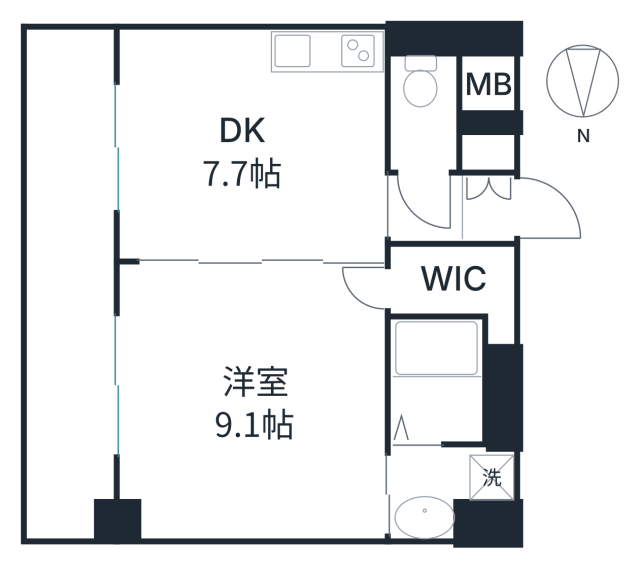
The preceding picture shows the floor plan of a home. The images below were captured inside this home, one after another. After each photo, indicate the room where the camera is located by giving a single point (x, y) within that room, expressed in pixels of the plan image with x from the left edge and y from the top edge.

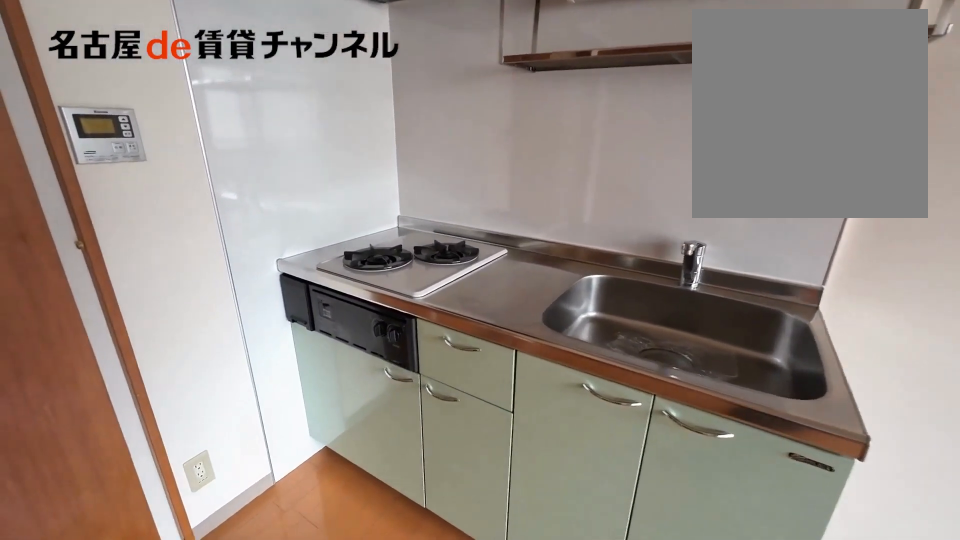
(327, 53)
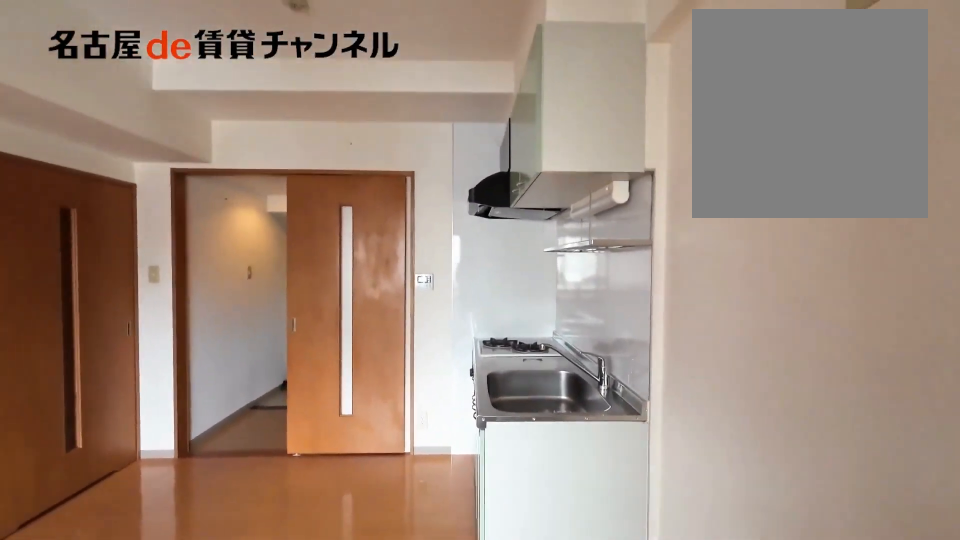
(252, 143)
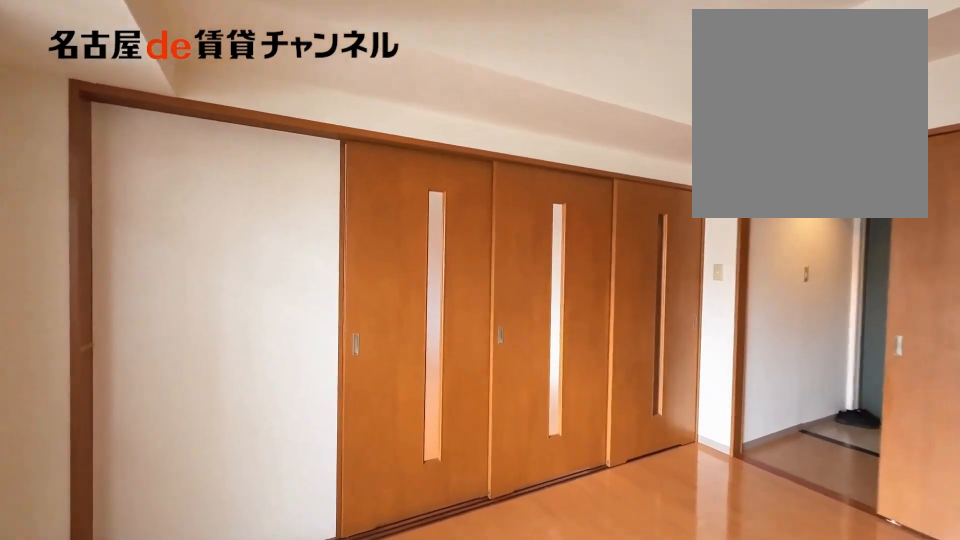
(252, 143)
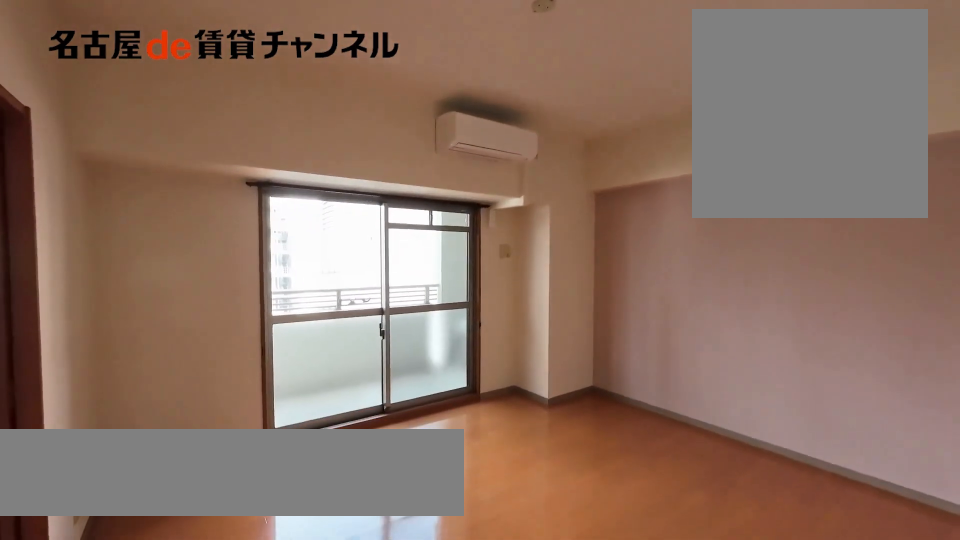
(249, 403)
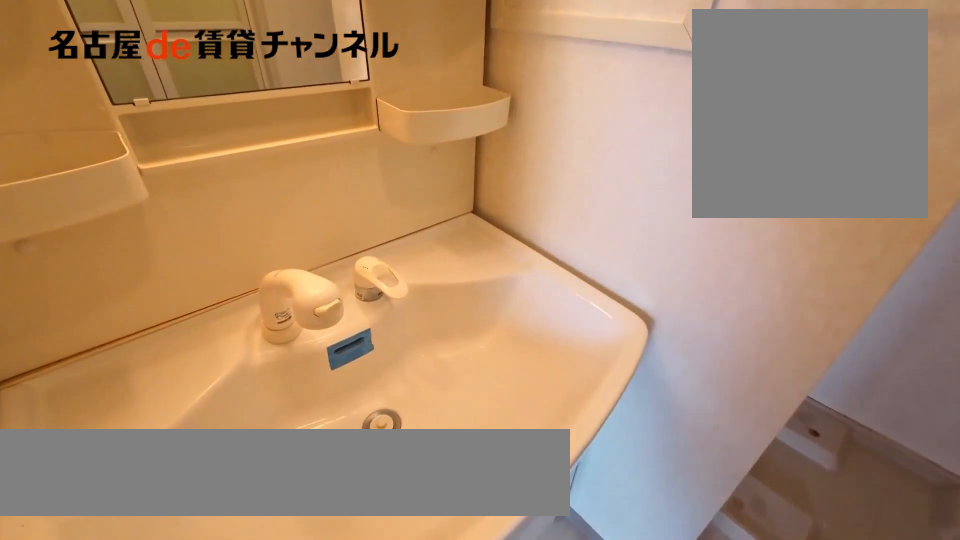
(448, 487)
